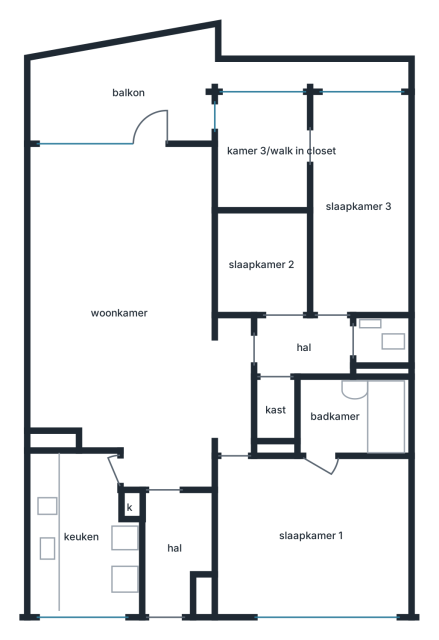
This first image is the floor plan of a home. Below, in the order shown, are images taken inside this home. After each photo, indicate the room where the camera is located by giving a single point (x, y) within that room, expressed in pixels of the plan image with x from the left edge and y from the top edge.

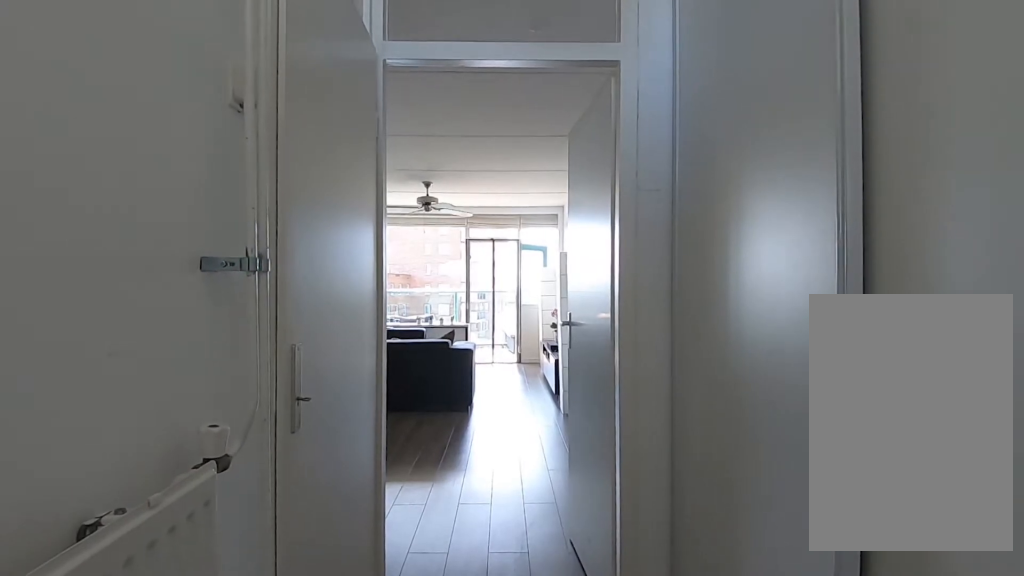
(174, 547)
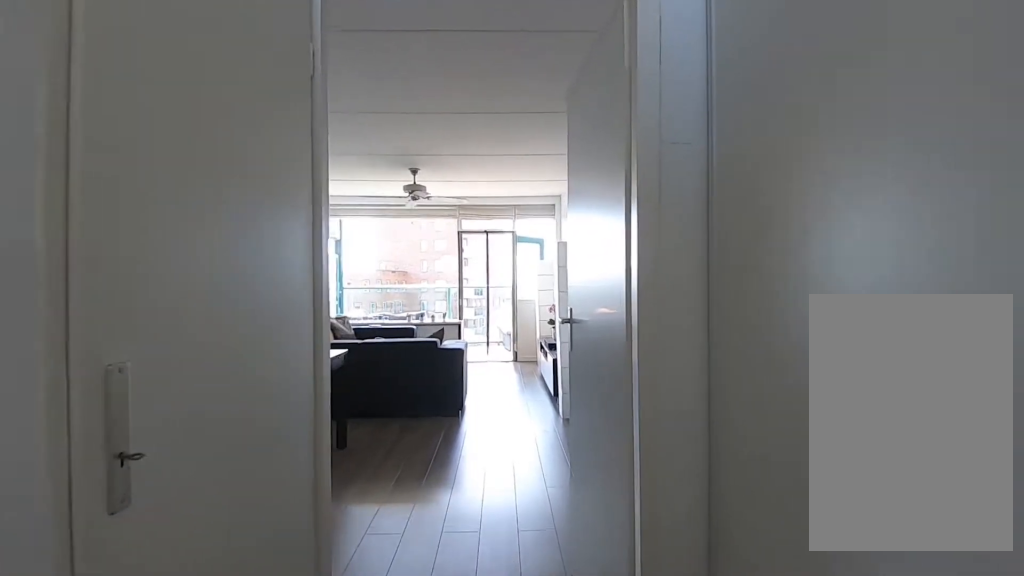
(174, 547)
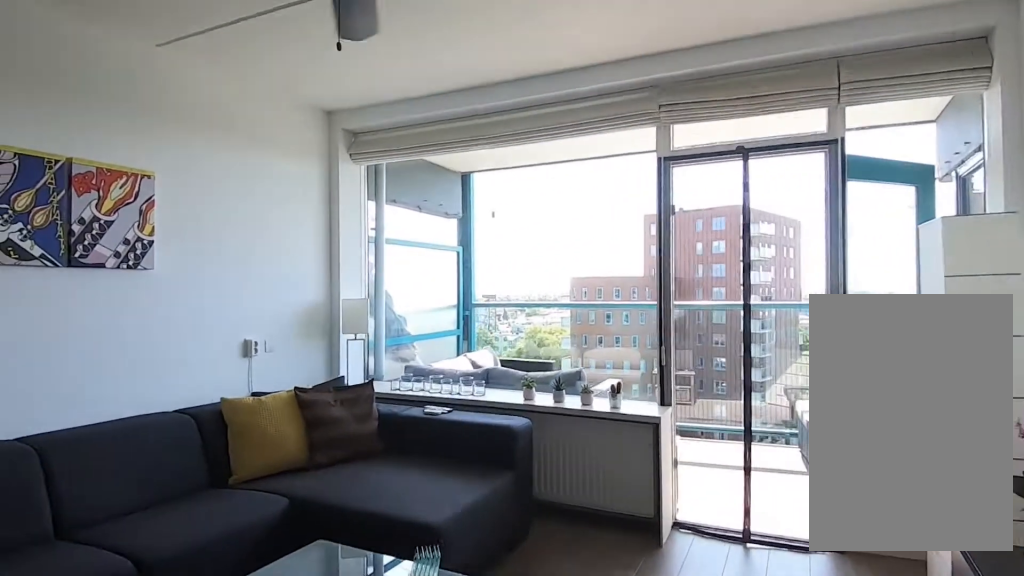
(134, 312)
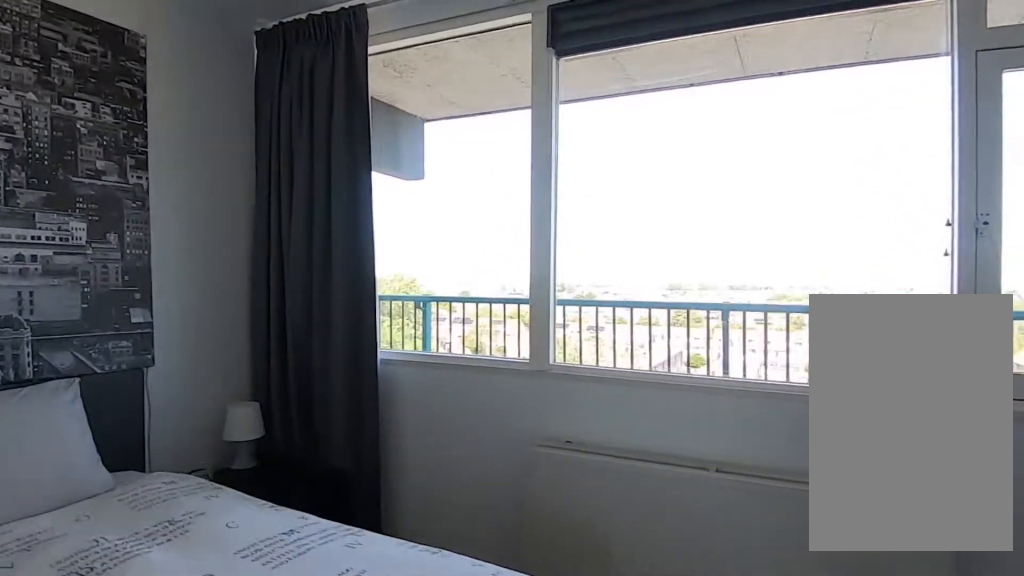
(310, 536)
